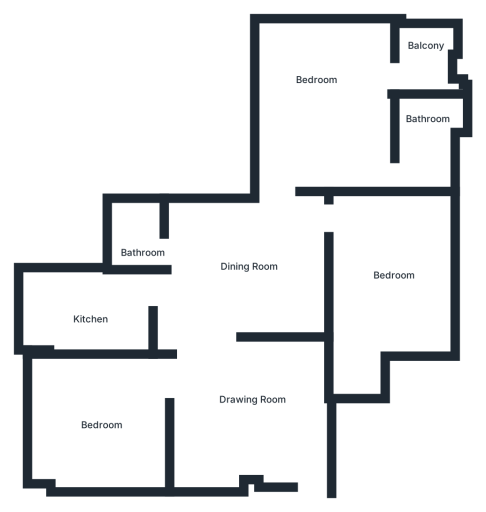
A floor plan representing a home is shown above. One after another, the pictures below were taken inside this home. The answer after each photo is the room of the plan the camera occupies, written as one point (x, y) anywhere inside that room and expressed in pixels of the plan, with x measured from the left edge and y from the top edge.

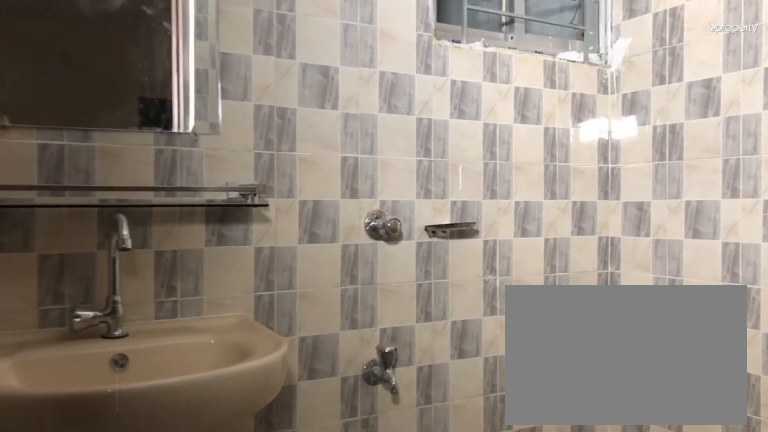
(136, 231)
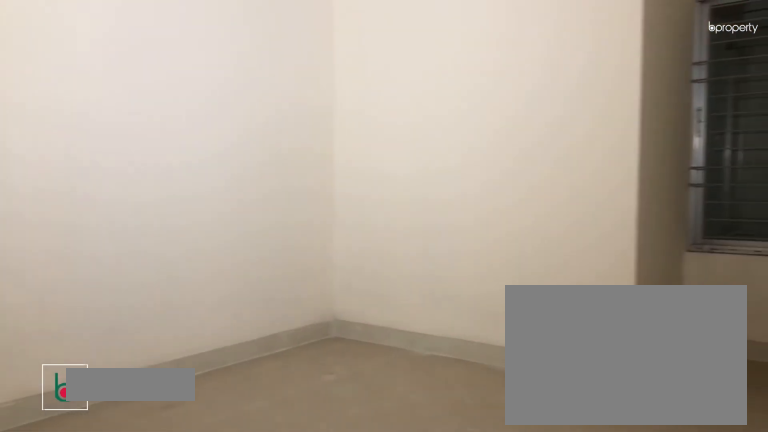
(389, 272)
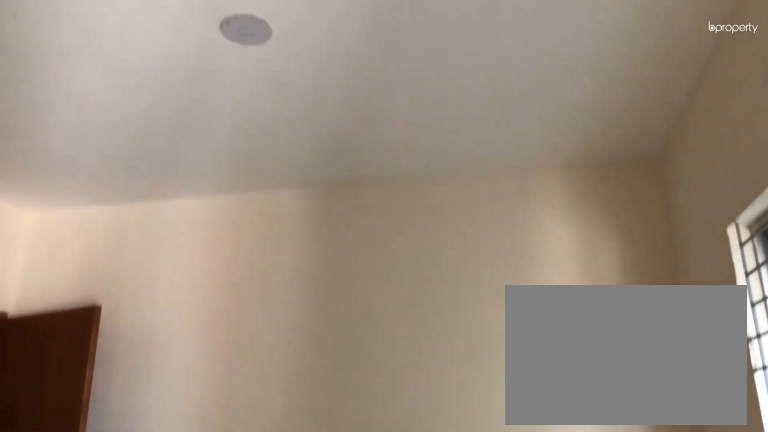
(375, 78)
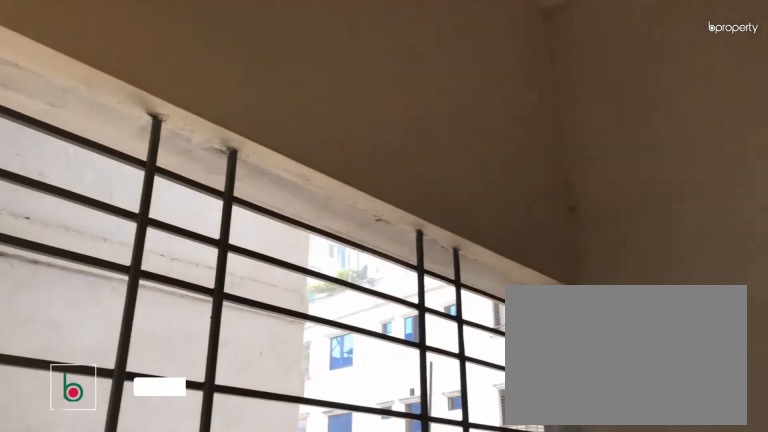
(417, 65)
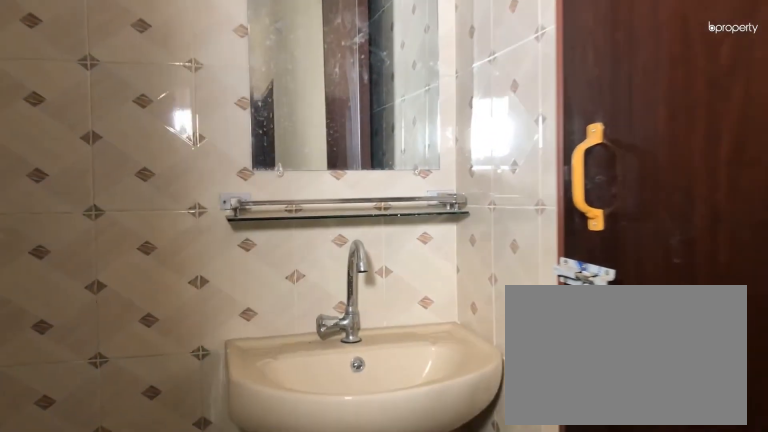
(423, 124)
